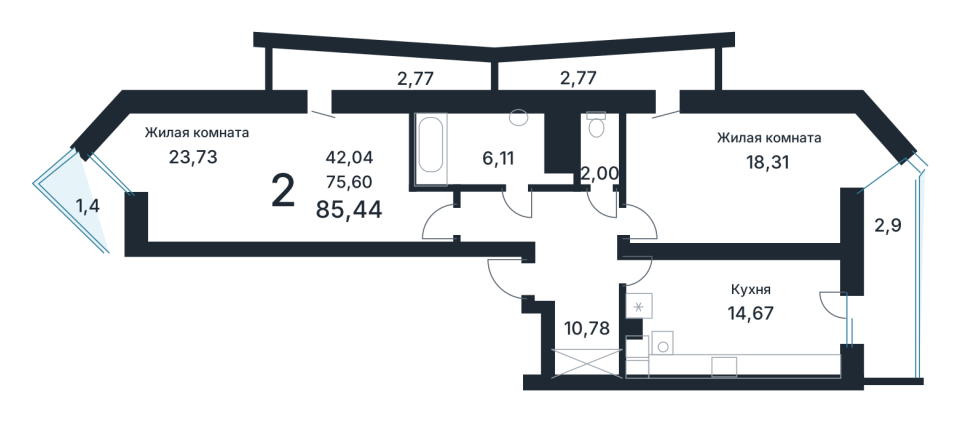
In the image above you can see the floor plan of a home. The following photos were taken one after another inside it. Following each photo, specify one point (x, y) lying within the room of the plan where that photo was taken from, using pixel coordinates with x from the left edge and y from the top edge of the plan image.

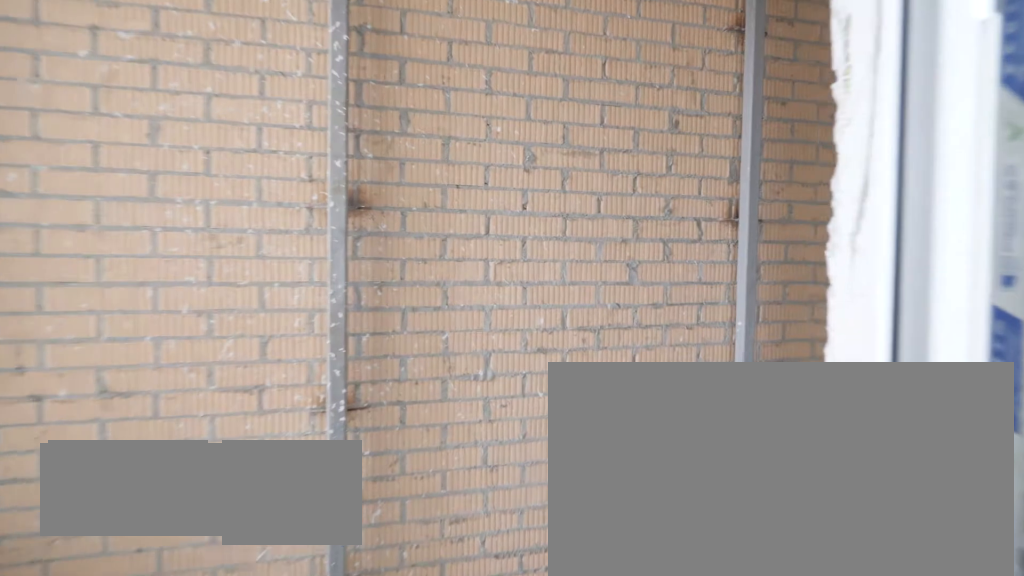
(376, 70)
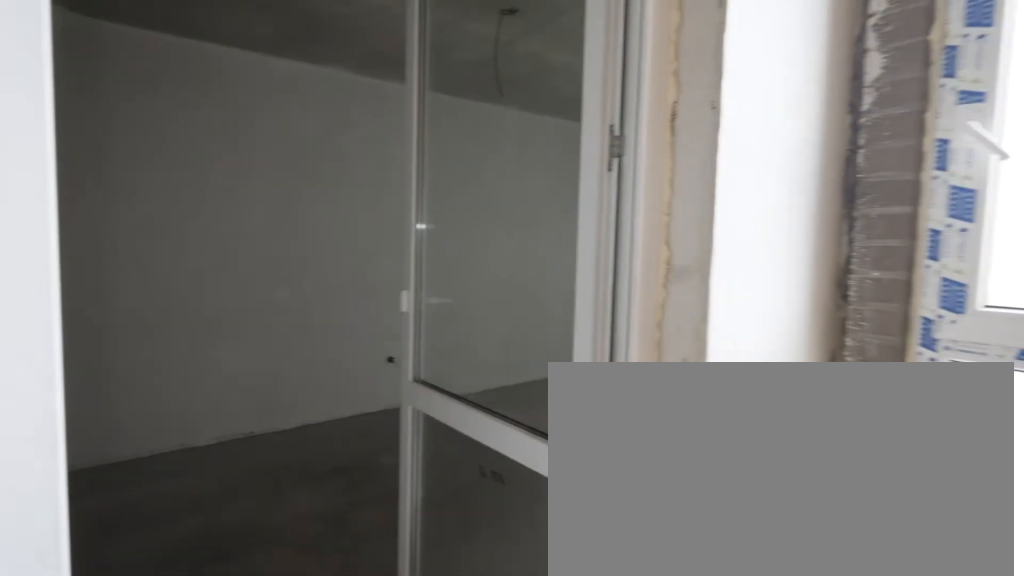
(376, 70)
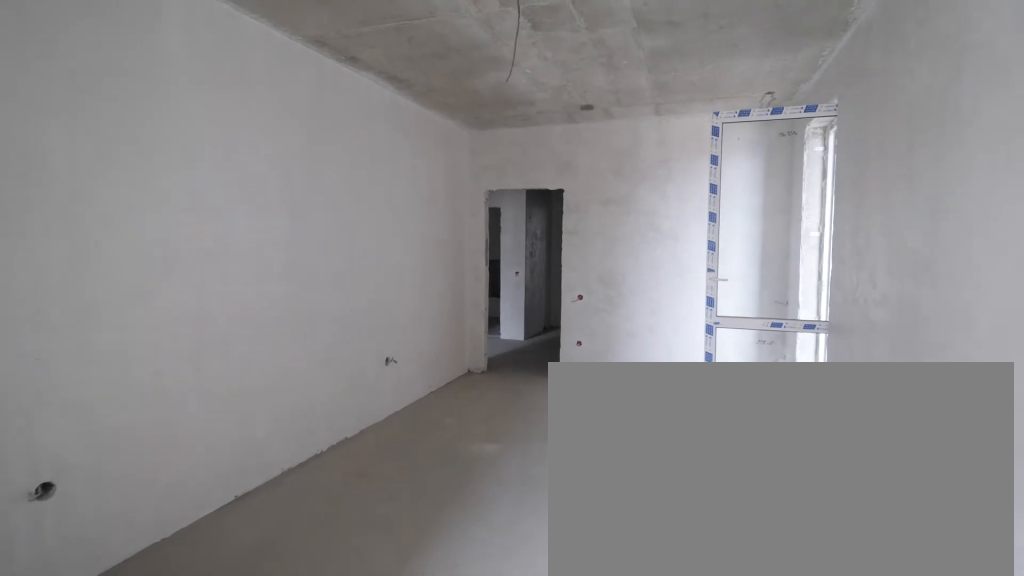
(744, 177)
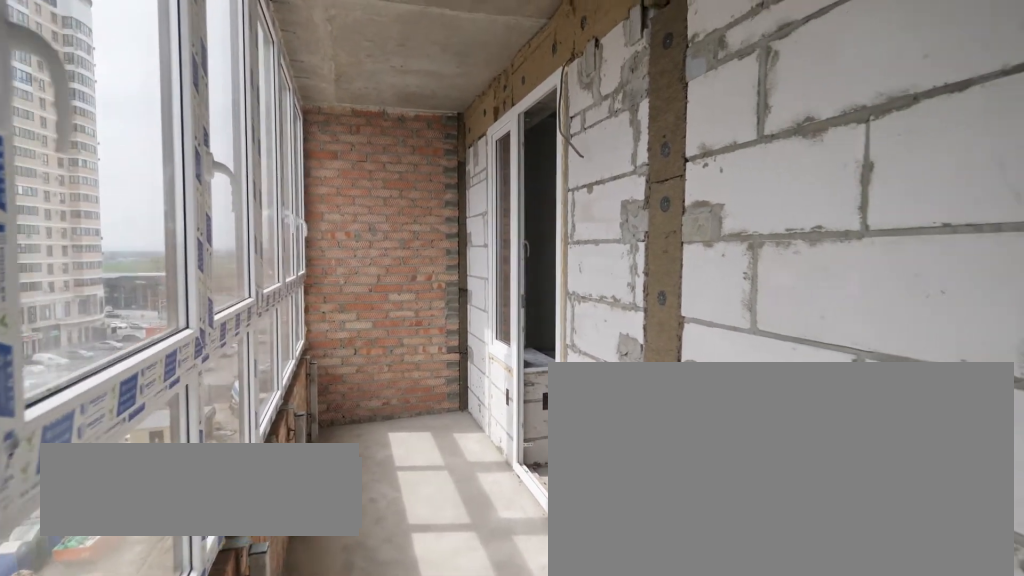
(887, 276)
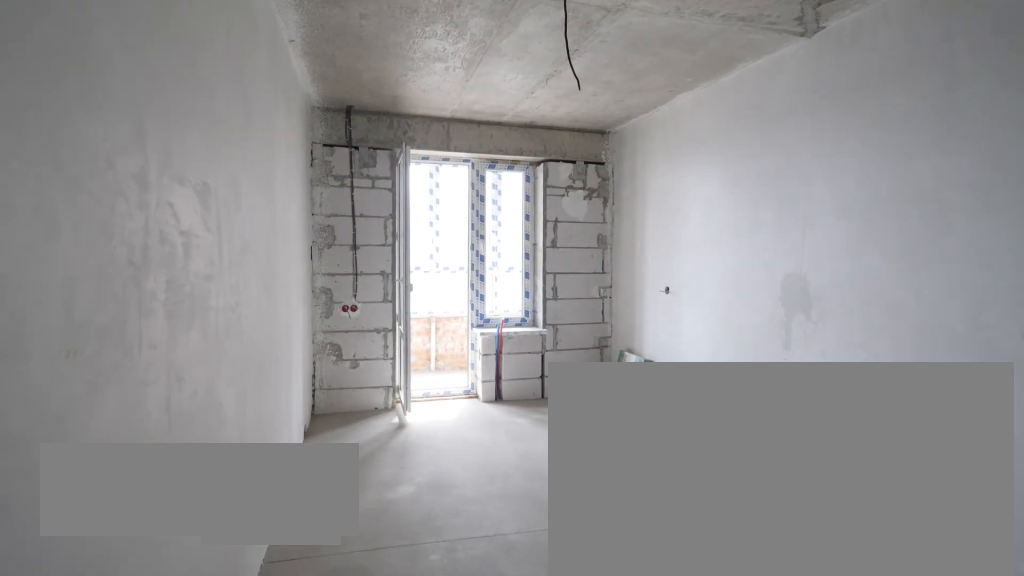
(740, 316)
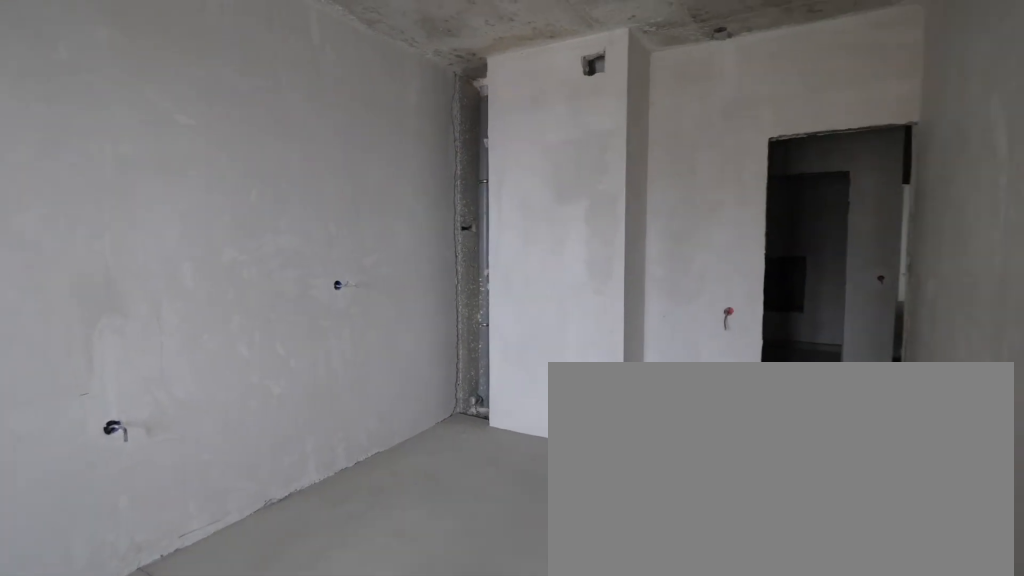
(740, 316)
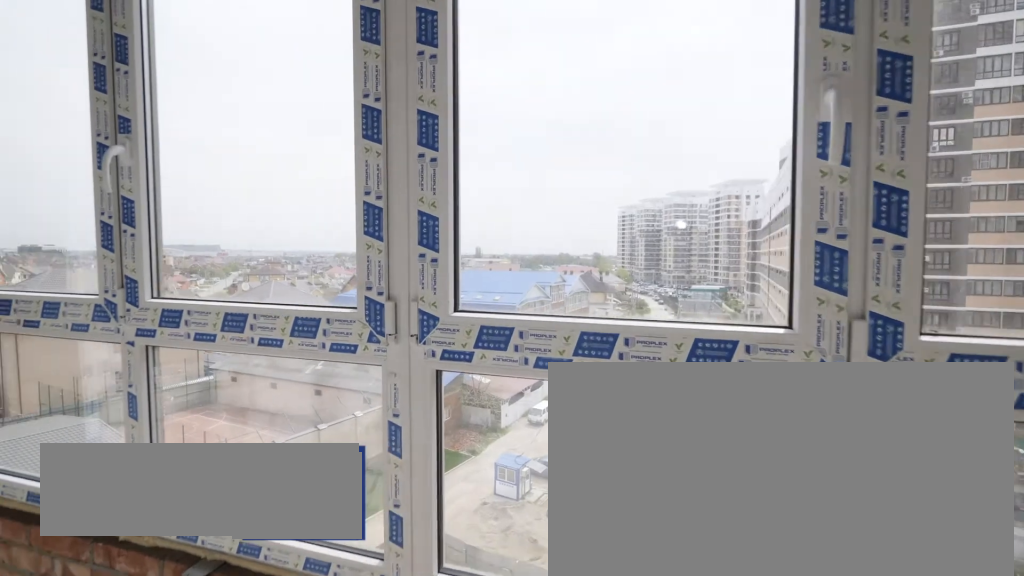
(887, 276)
